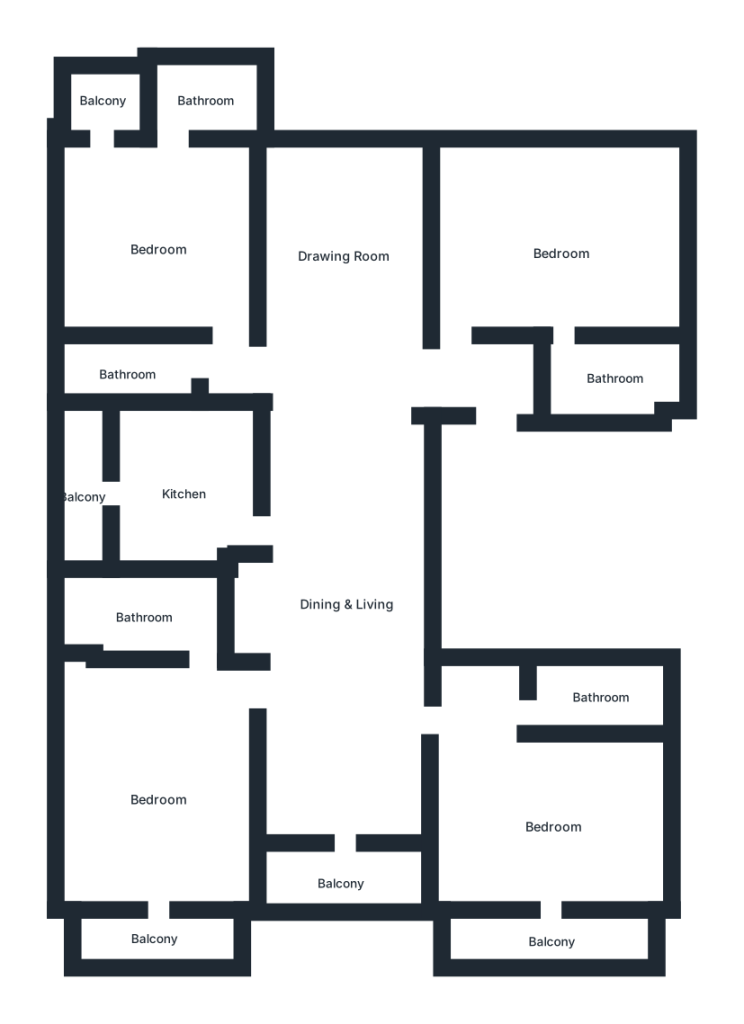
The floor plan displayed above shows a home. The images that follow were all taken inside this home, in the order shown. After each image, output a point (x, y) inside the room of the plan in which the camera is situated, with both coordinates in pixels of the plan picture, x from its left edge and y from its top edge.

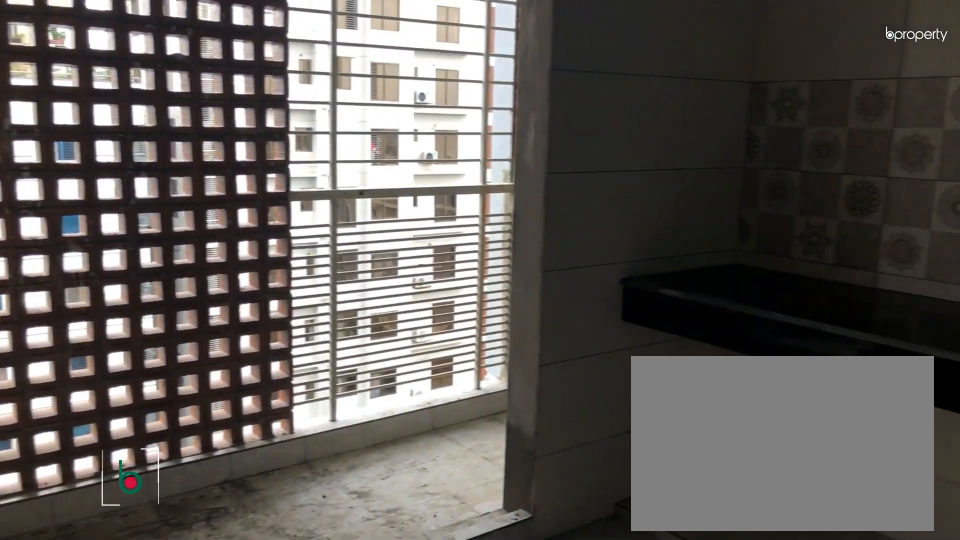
(184, 495)
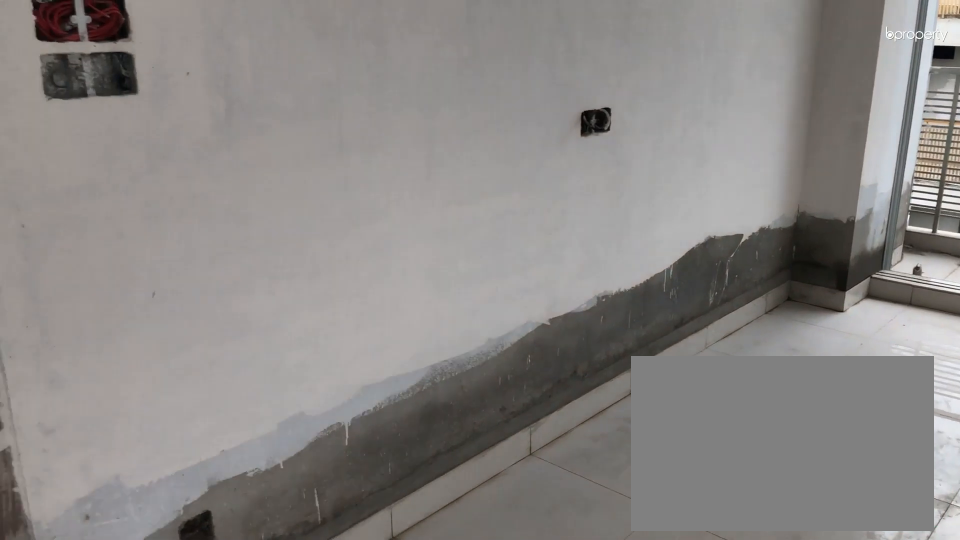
(157, 800)
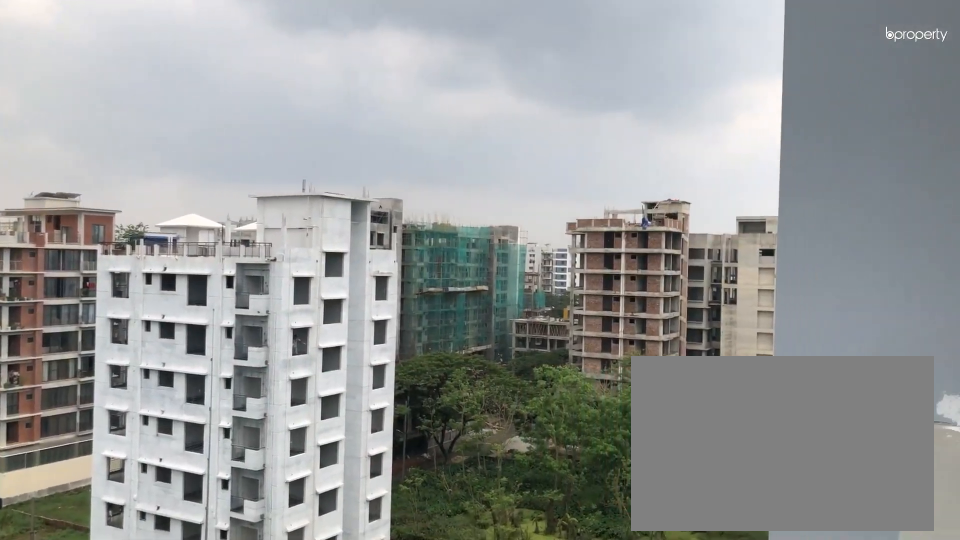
(155, 937)
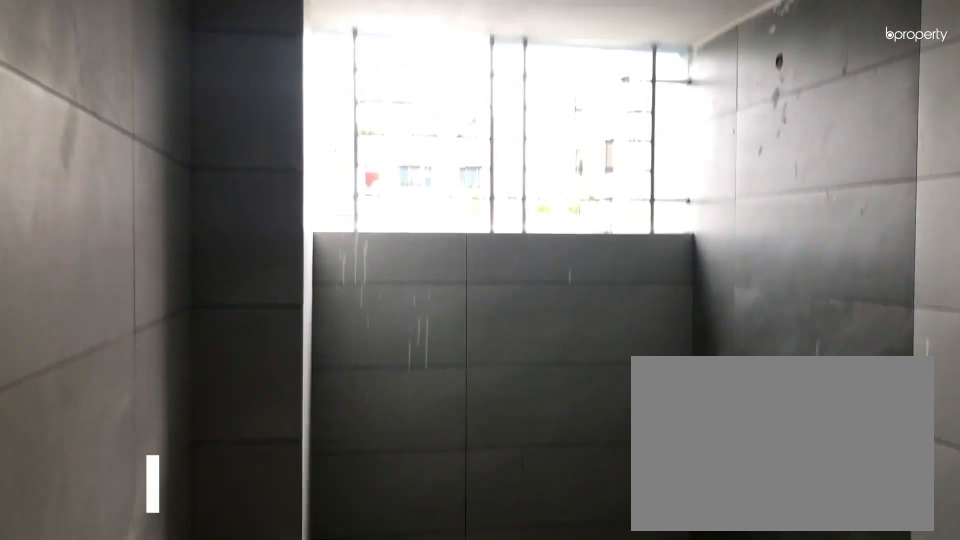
(146, 618)
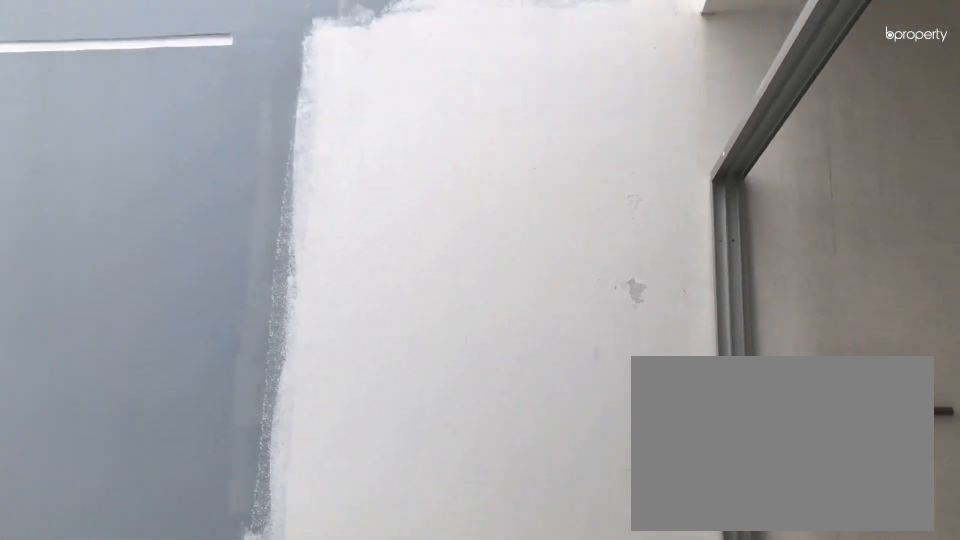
(343, 883)
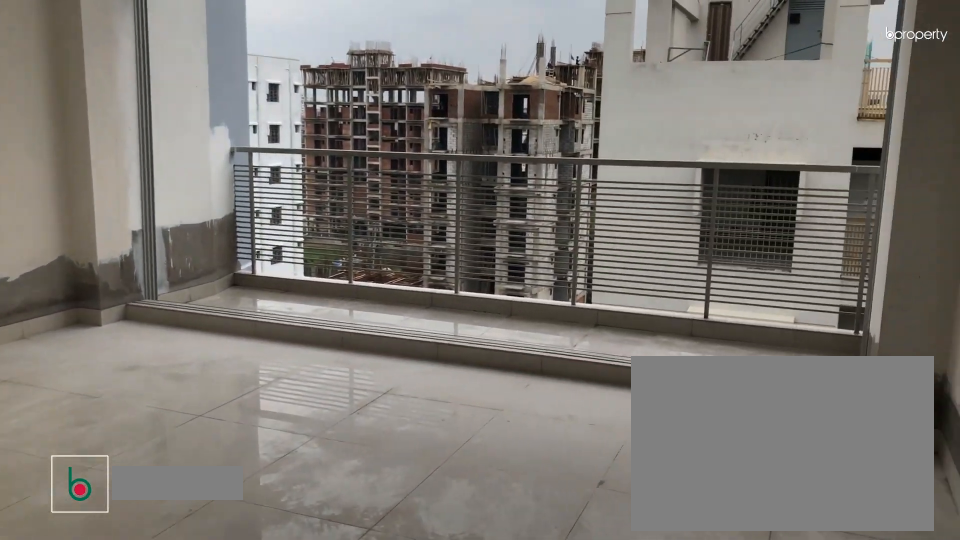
(555, 827)
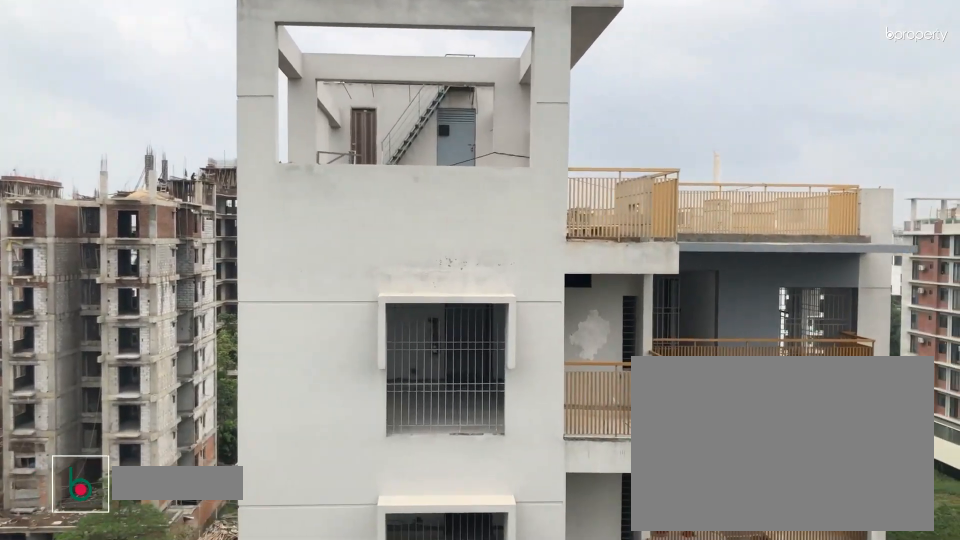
(553, 939)
